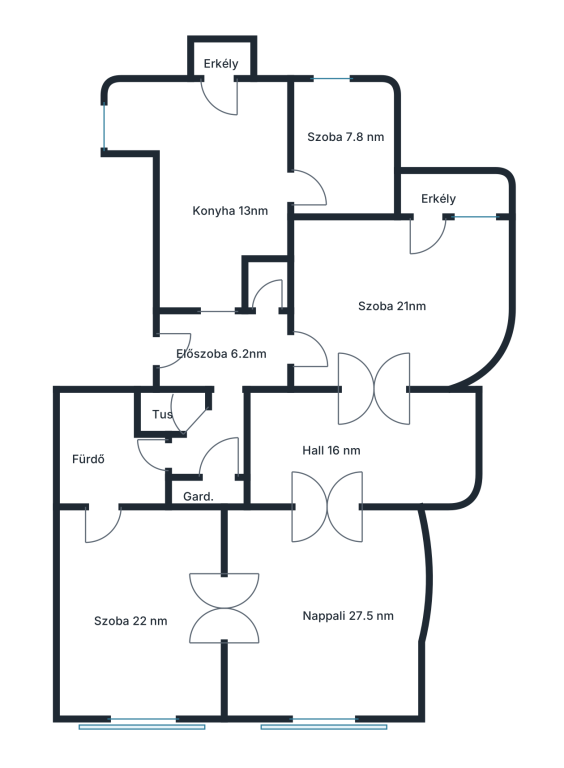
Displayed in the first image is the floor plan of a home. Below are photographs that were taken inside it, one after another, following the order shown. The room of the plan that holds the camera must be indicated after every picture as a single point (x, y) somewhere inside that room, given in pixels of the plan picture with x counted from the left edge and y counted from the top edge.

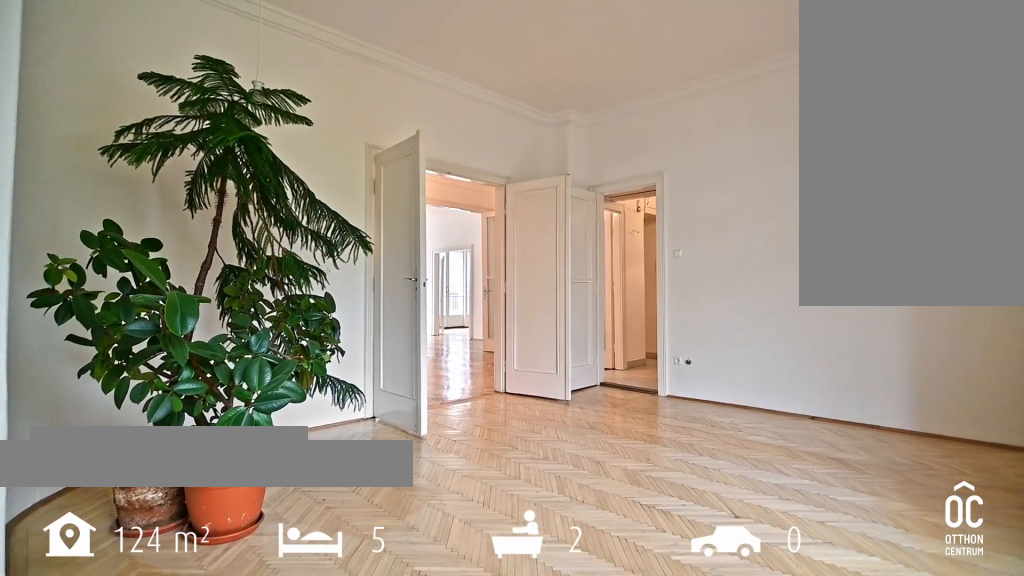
(389, 301)
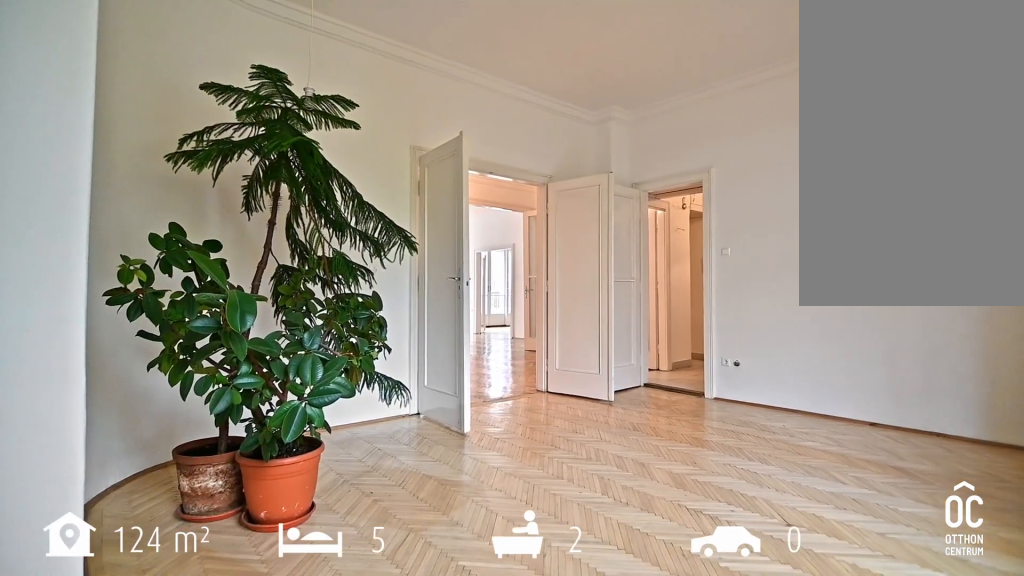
(389, 301)
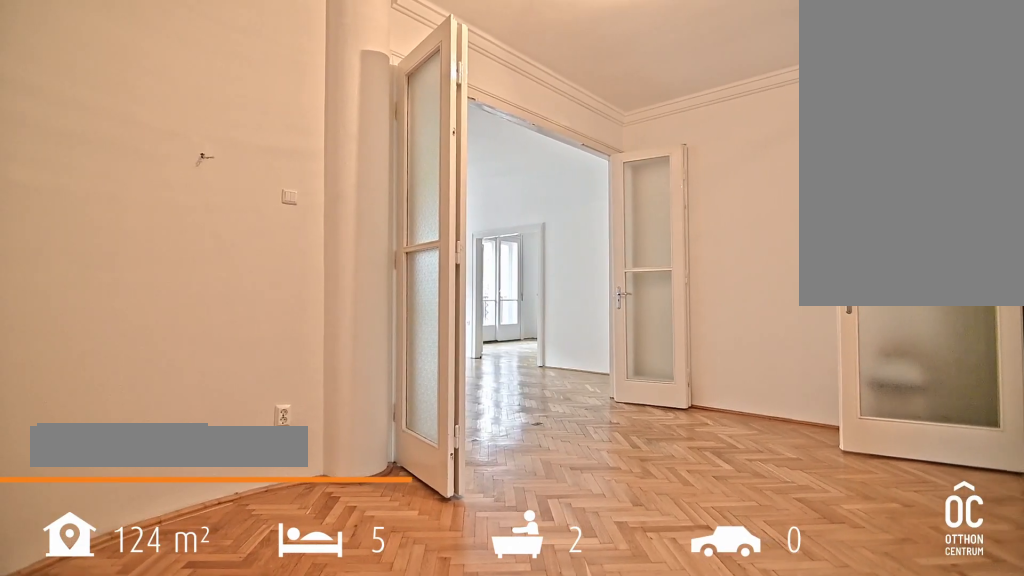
(345, 453)
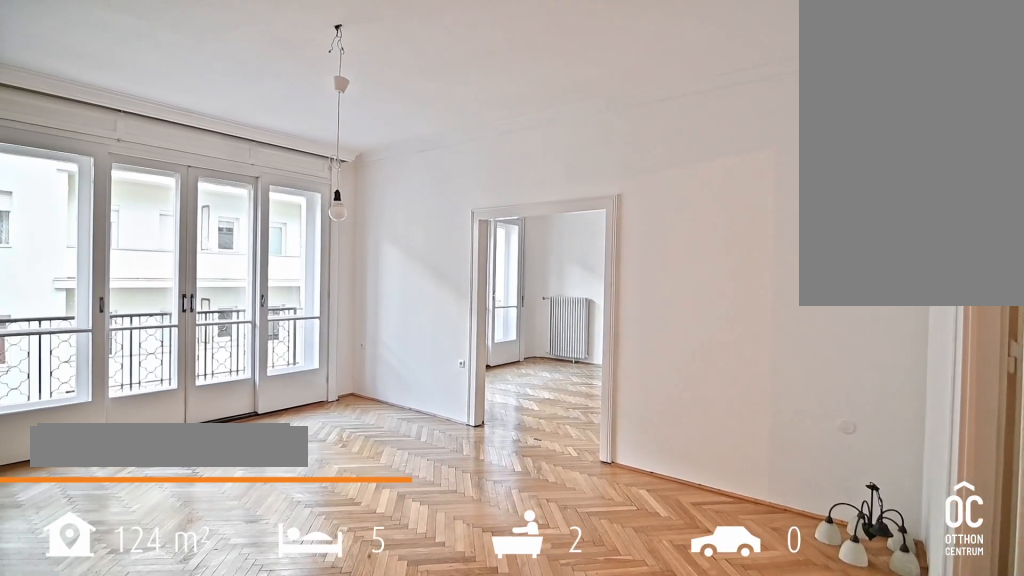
(323, 610)
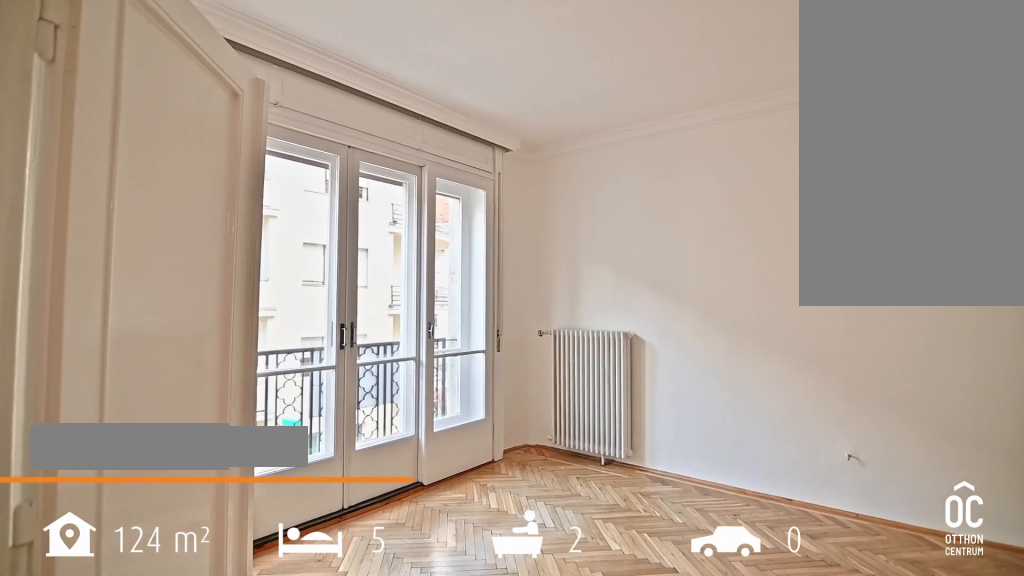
(138, 610)
